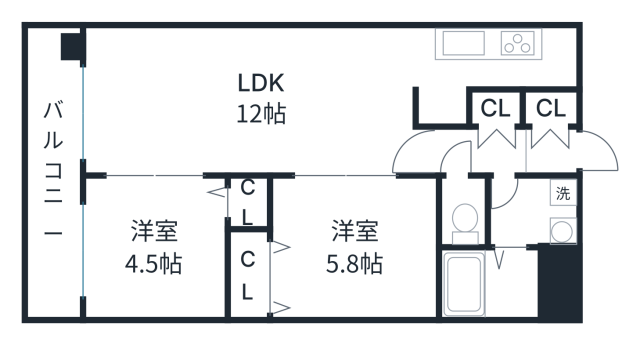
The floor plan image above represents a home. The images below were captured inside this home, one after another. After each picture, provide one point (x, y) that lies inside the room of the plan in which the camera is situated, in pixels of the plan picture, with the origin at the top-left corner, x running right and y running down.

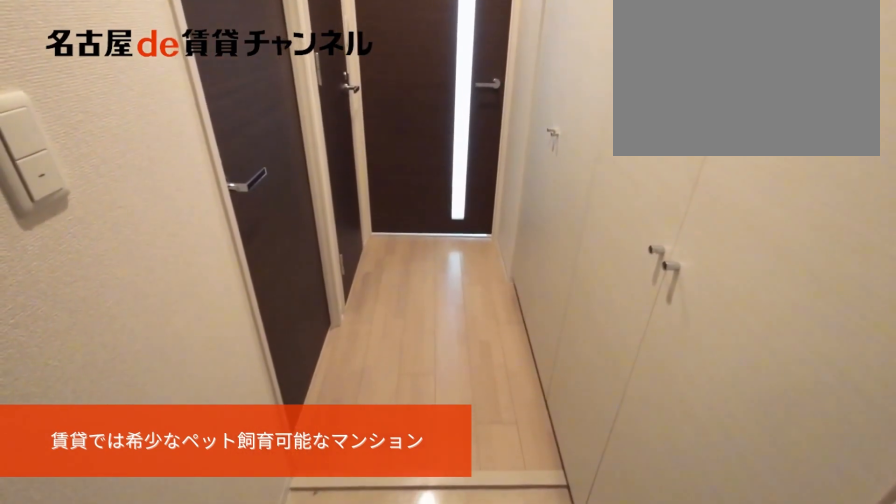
(523, 132)
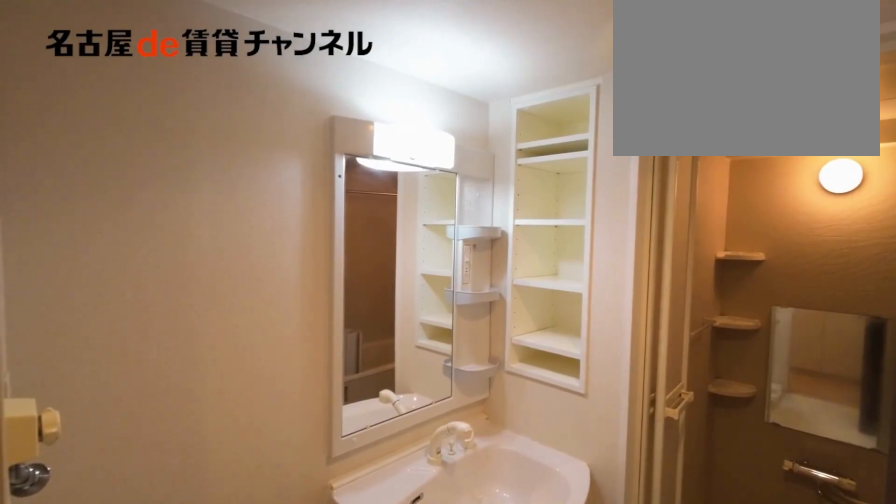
(534, 212)
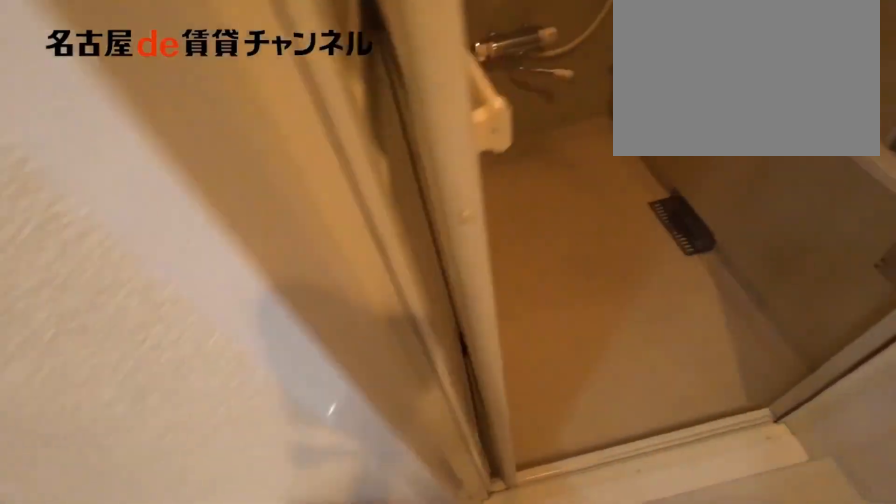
(534, 212)
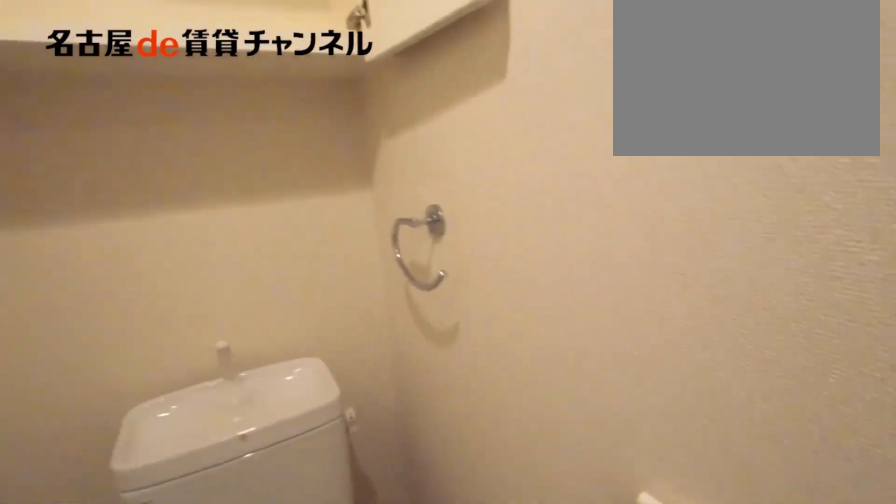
(463, 211)
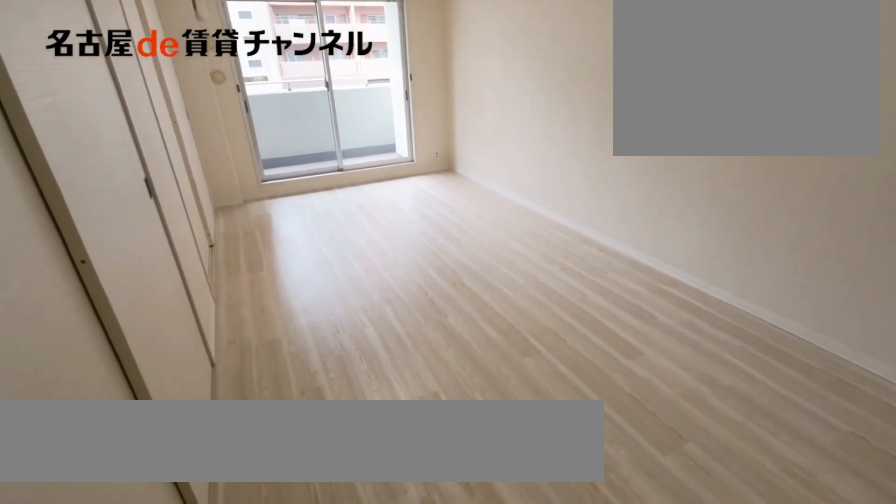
(257, 100)
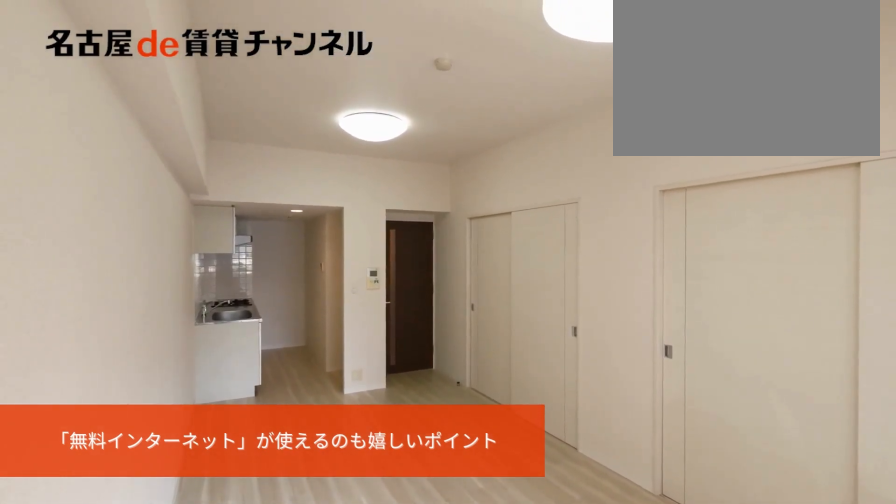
(257, 100)
